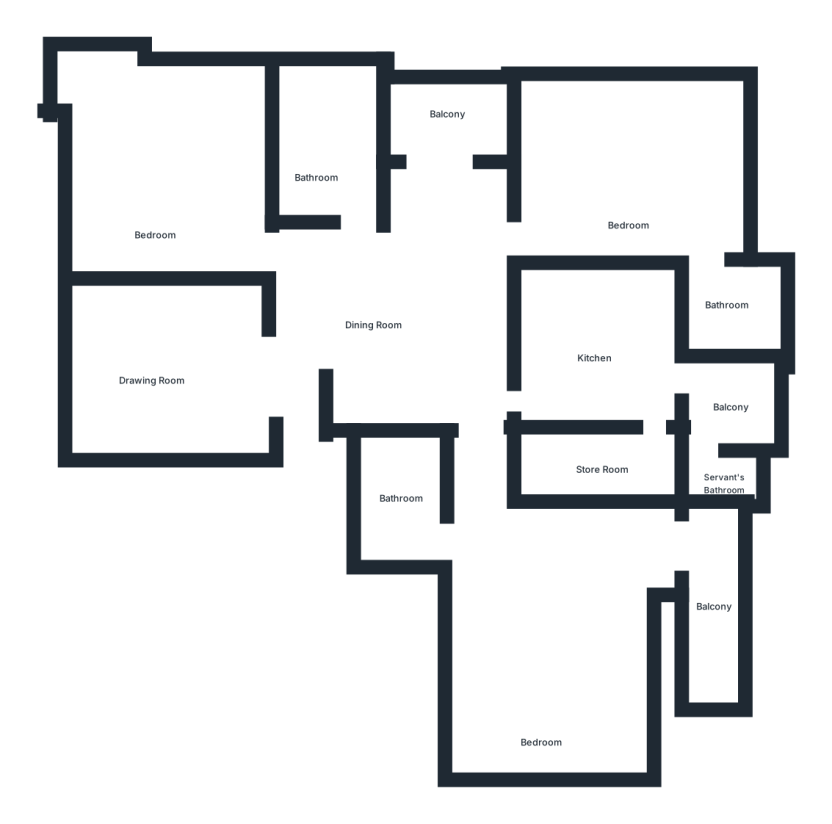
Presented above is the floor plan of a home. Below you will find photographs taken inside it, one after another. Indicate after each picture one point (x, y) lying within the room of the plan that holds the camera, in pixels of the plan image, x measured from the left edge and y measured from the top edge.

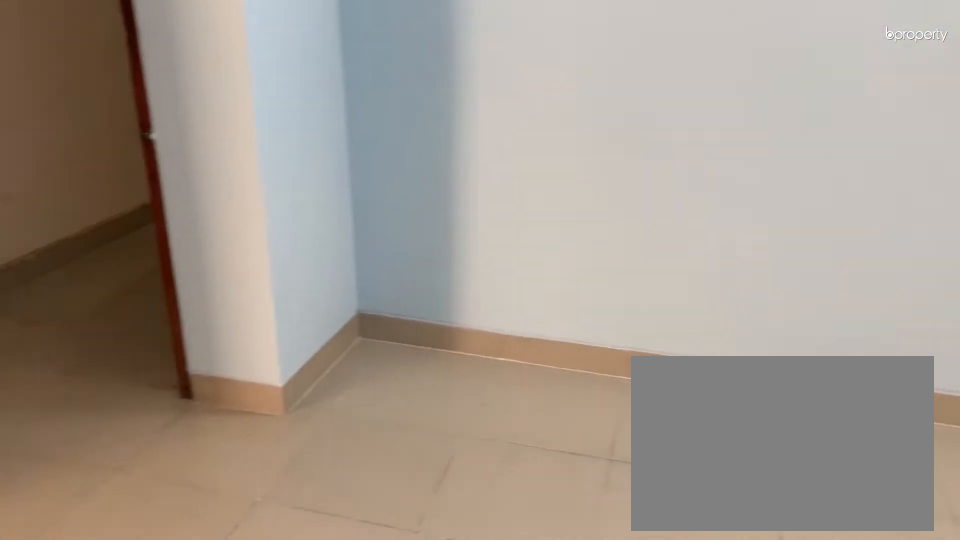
(150, 360)
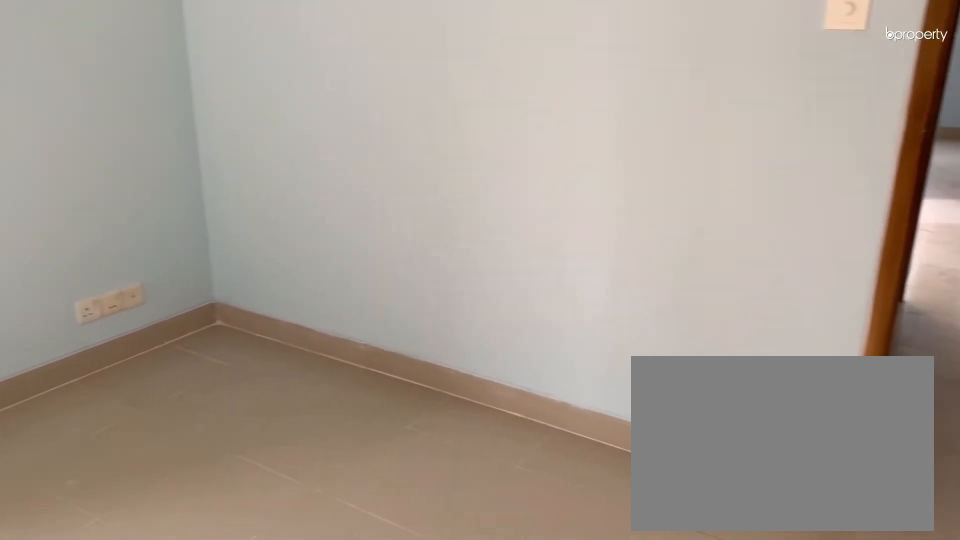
(156, 190)
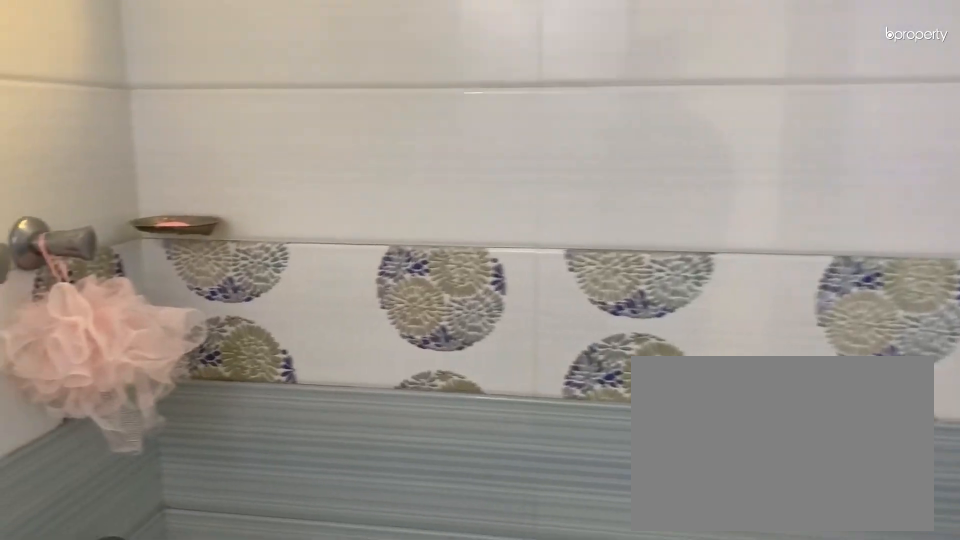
(319, 161)
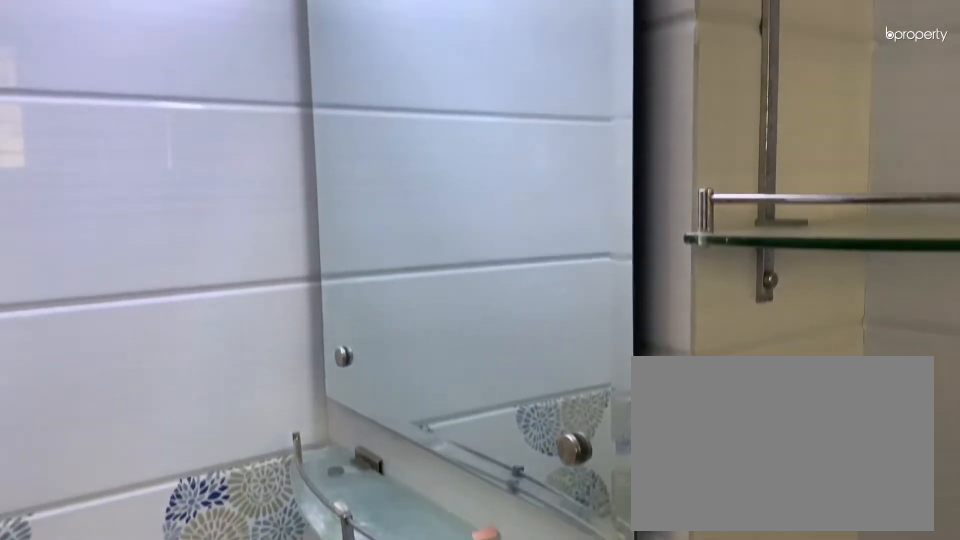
(319, 161)
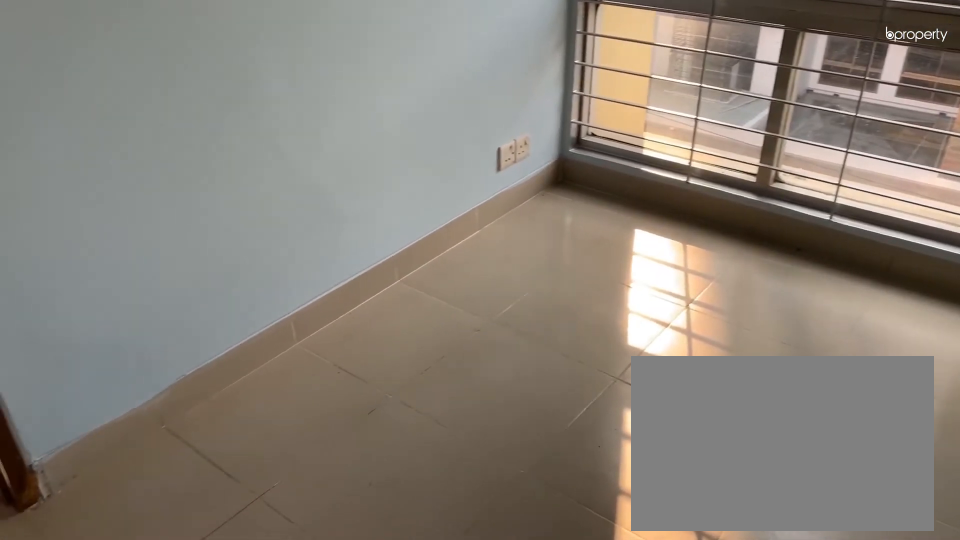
(633, 179)
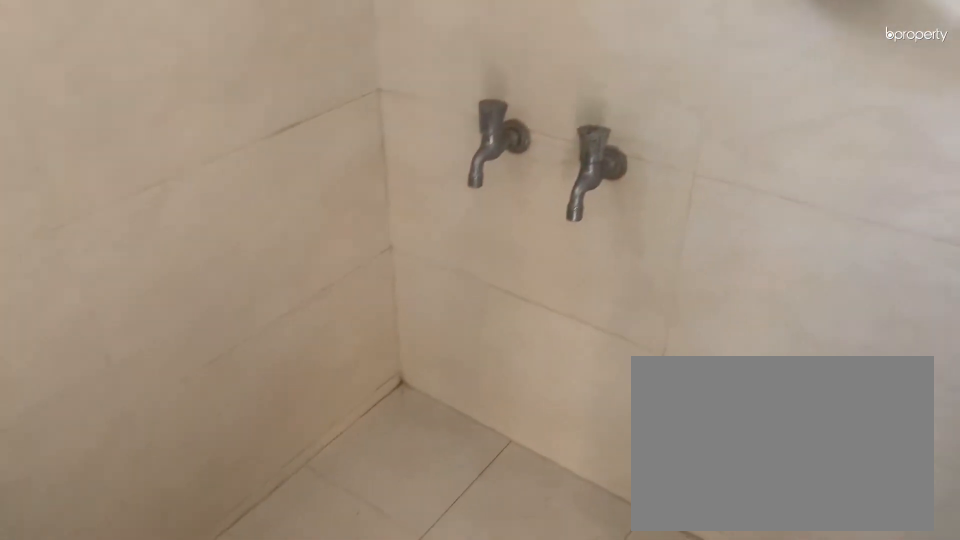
(727, 307)
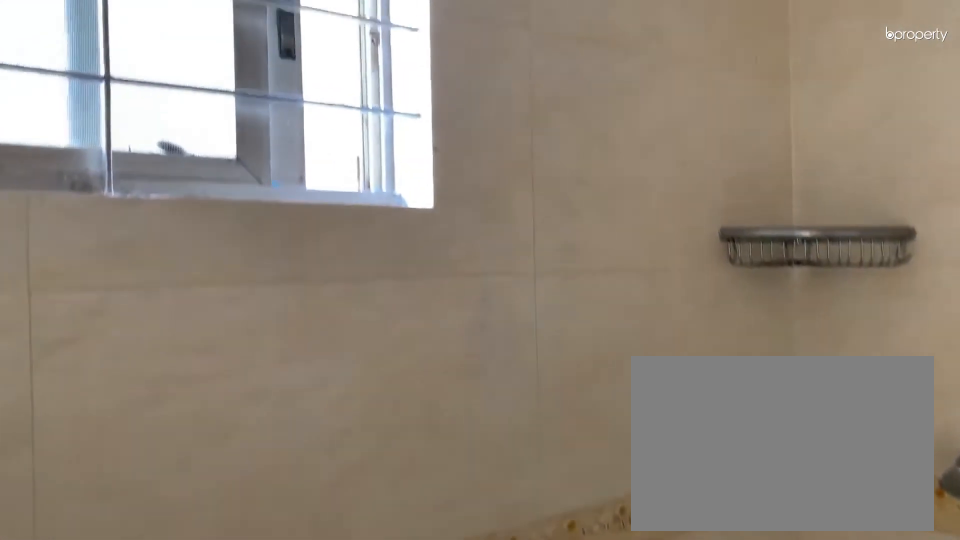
(727, 307)
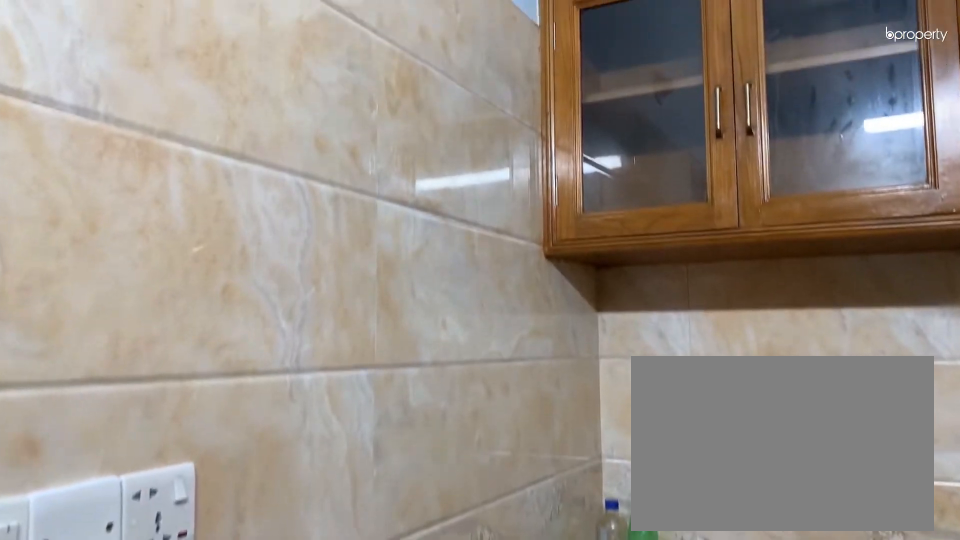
(599, 353)
